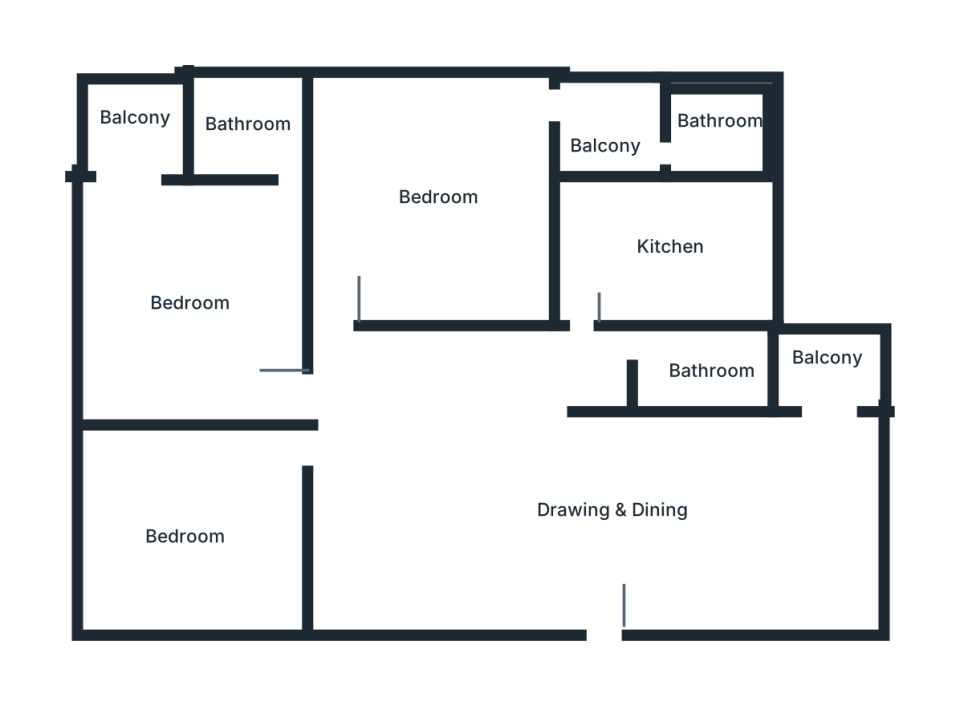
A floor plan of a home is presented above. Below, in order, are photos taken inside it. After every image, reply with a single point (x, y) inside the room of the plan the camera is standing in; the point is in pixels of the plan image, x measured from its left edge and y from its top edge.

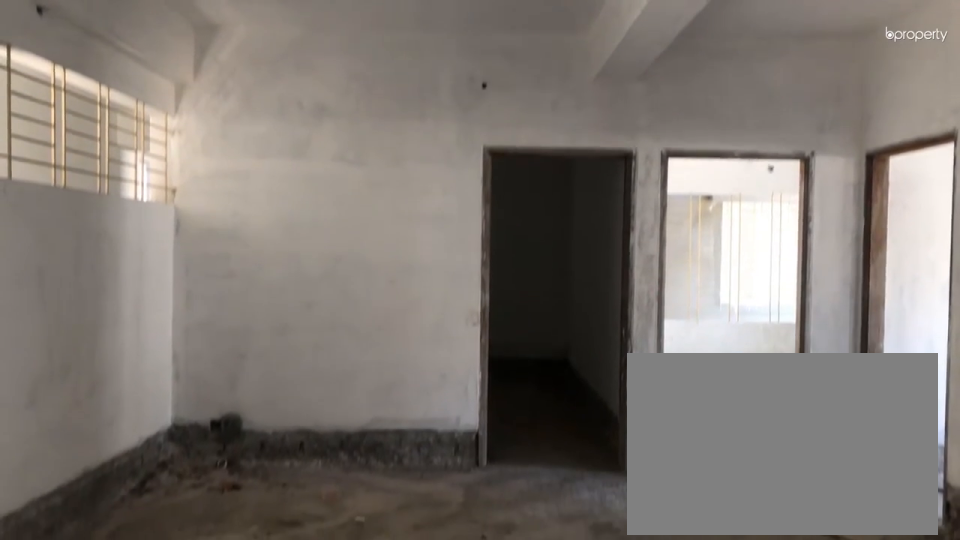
(527, 503)
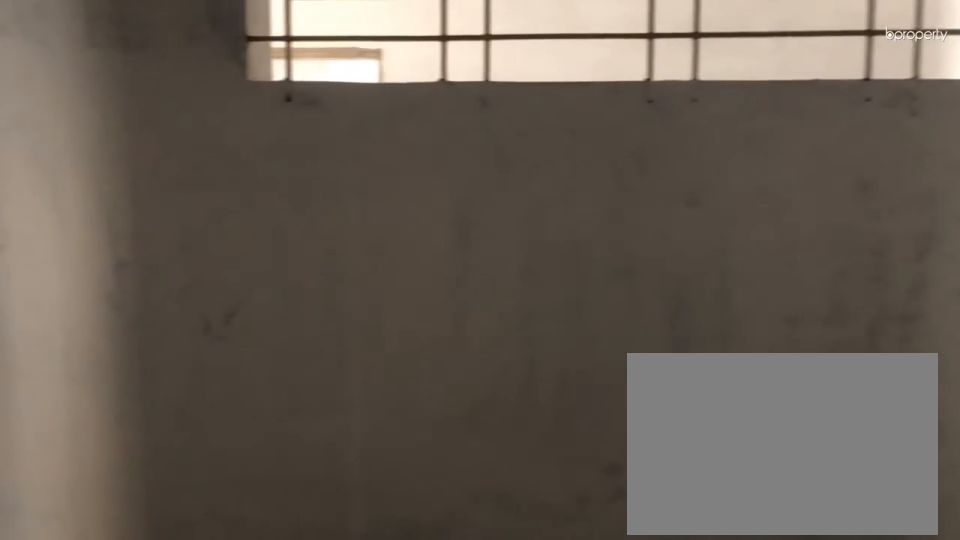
(195, 537)
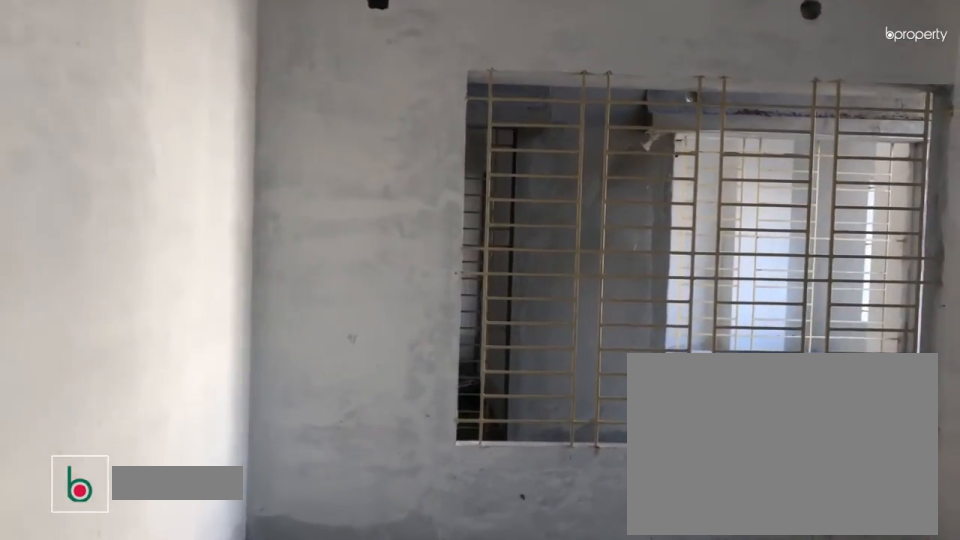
(189, 296)
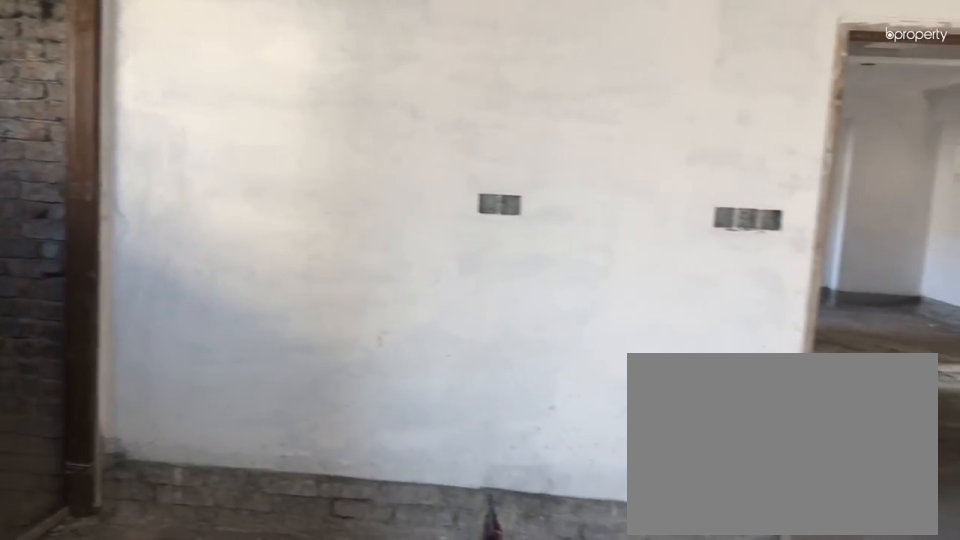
(189, 296)
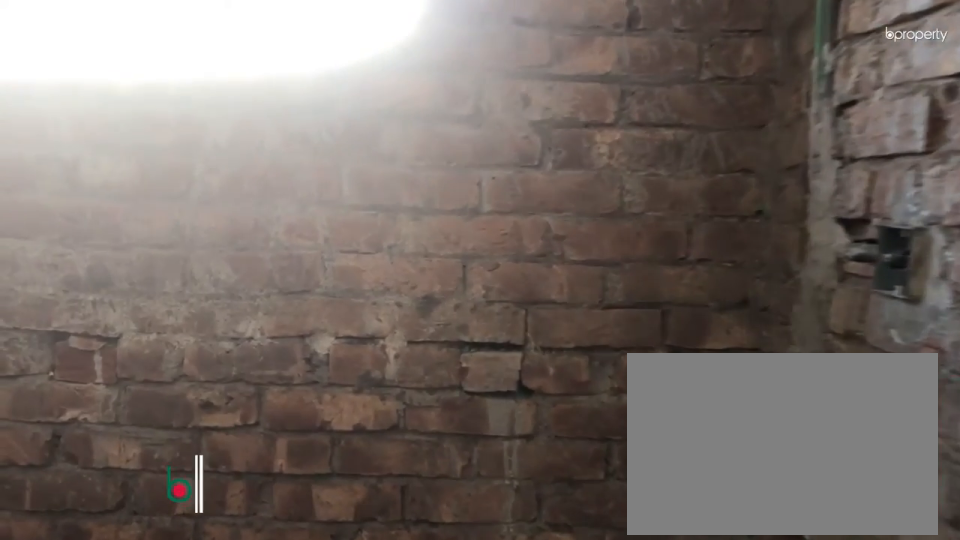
(241, 126)
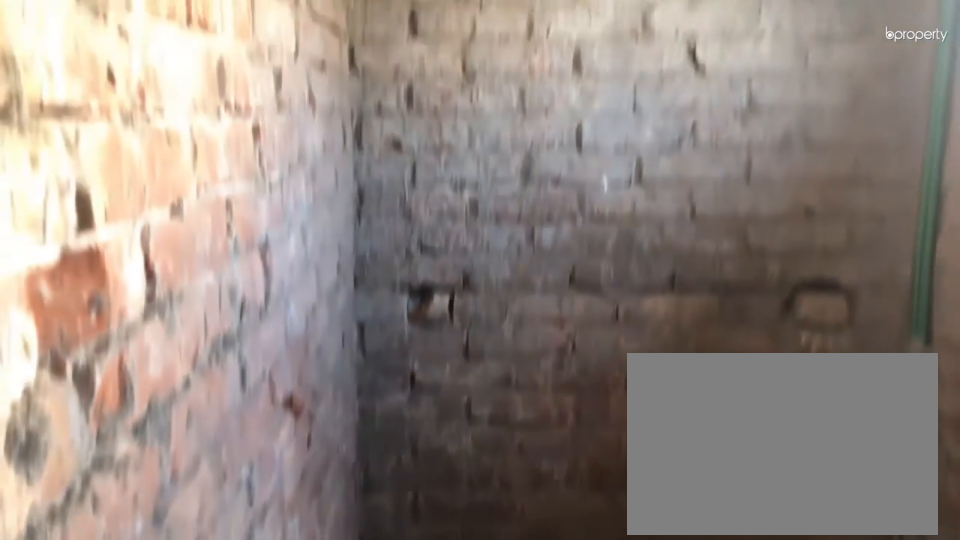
(241, 126)
